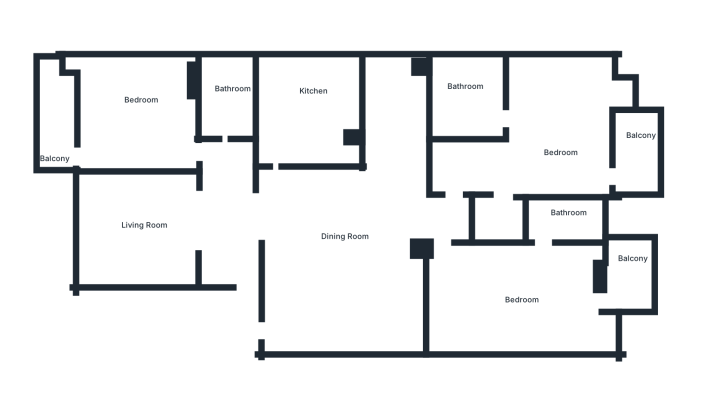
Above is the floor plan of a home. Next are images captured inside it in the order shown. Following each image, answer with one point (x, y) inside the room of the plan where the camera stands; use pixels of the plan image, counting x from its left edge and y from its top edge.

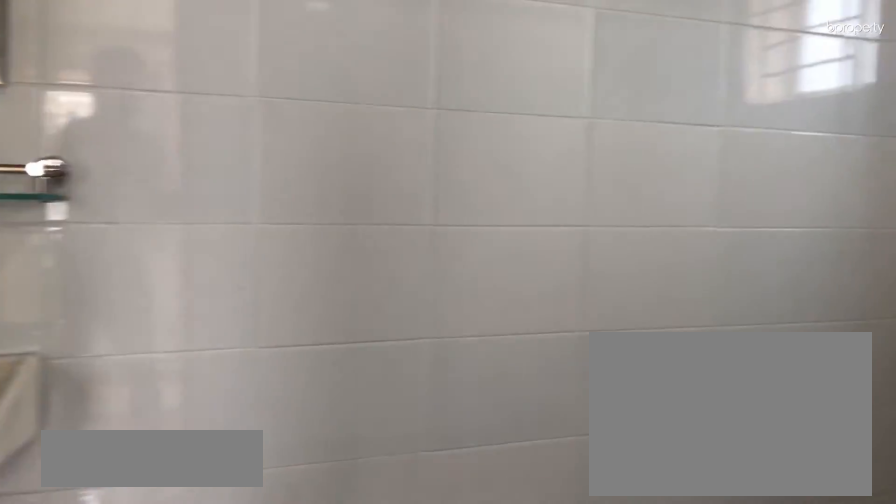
(461, 102)
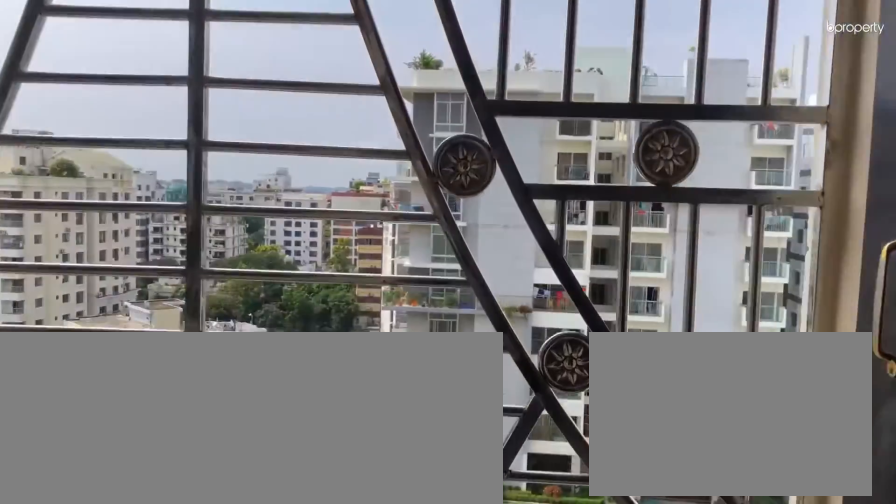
(634, 149)
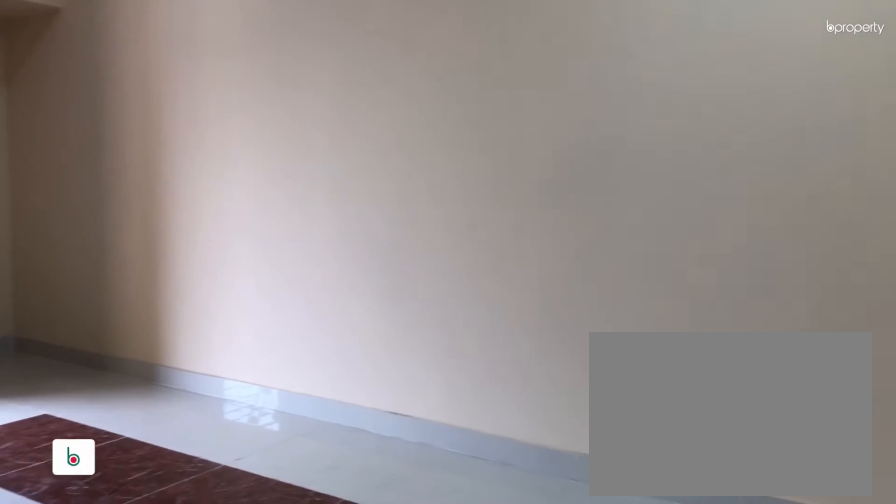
(516, 295)
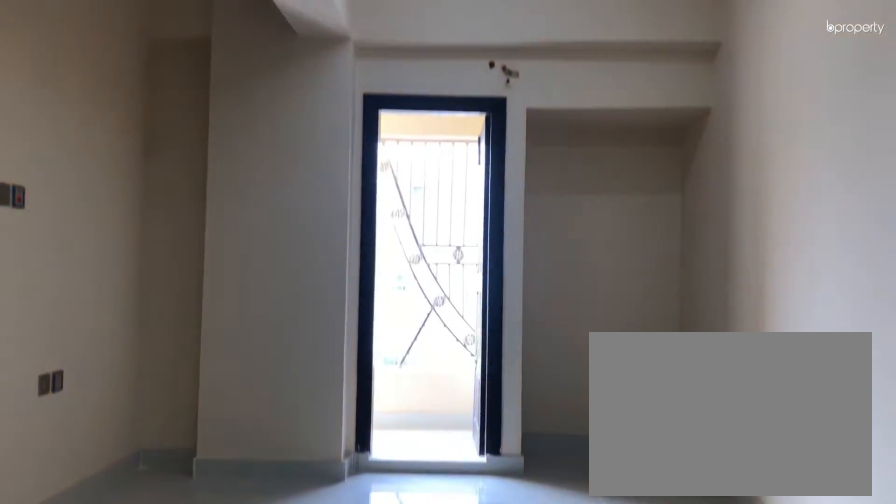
(516, 295)
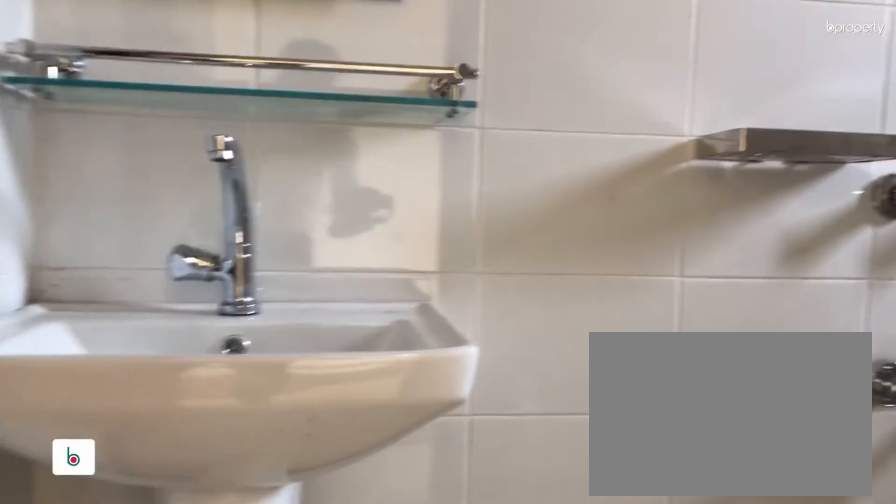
(559, 218)
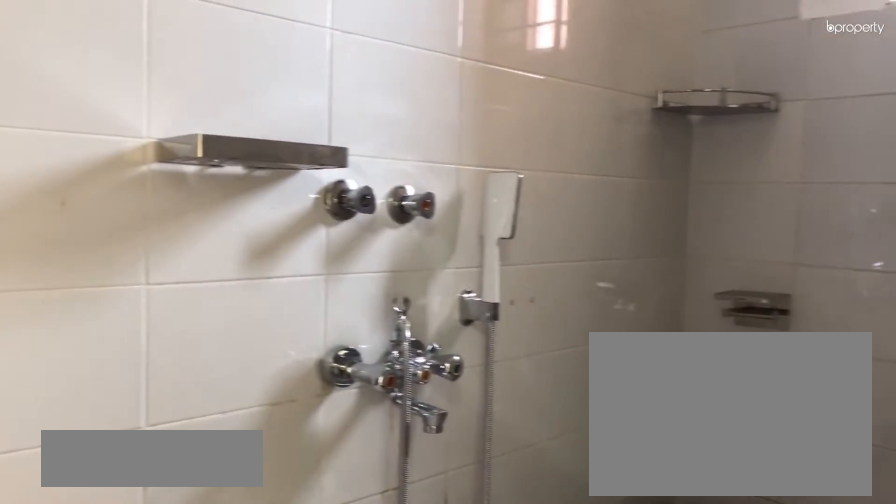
(559, 218)
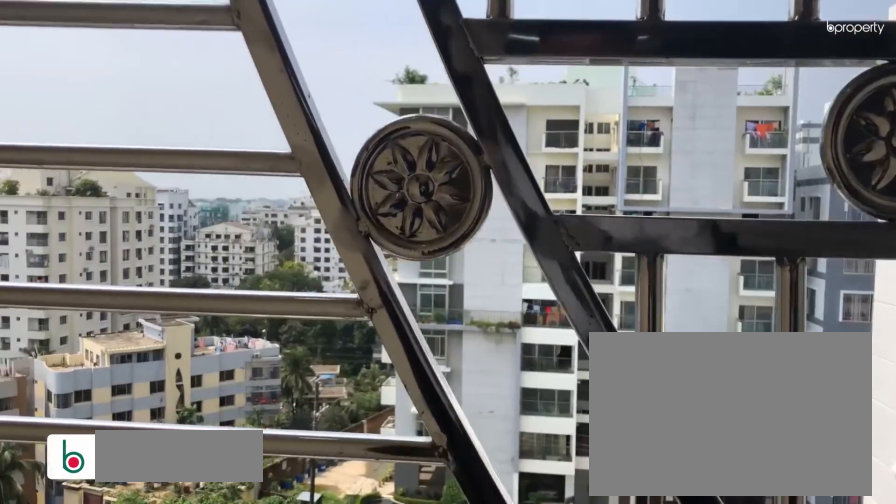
(630, 272)
